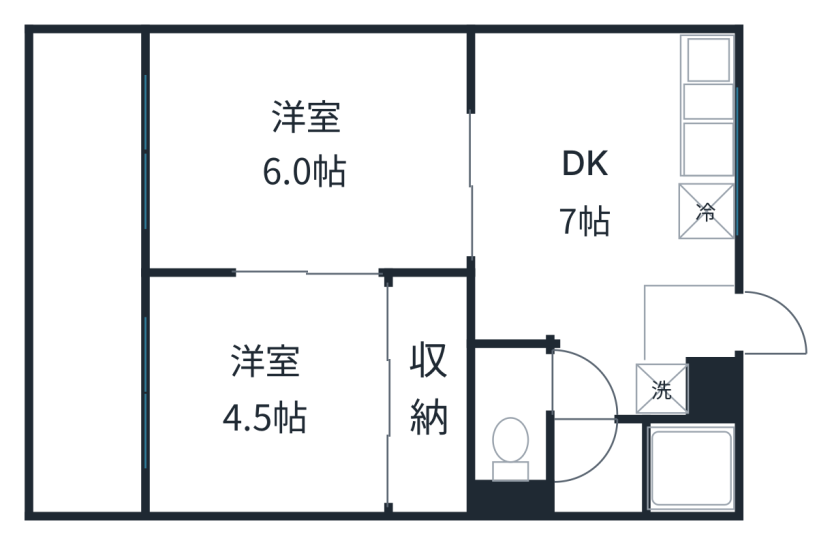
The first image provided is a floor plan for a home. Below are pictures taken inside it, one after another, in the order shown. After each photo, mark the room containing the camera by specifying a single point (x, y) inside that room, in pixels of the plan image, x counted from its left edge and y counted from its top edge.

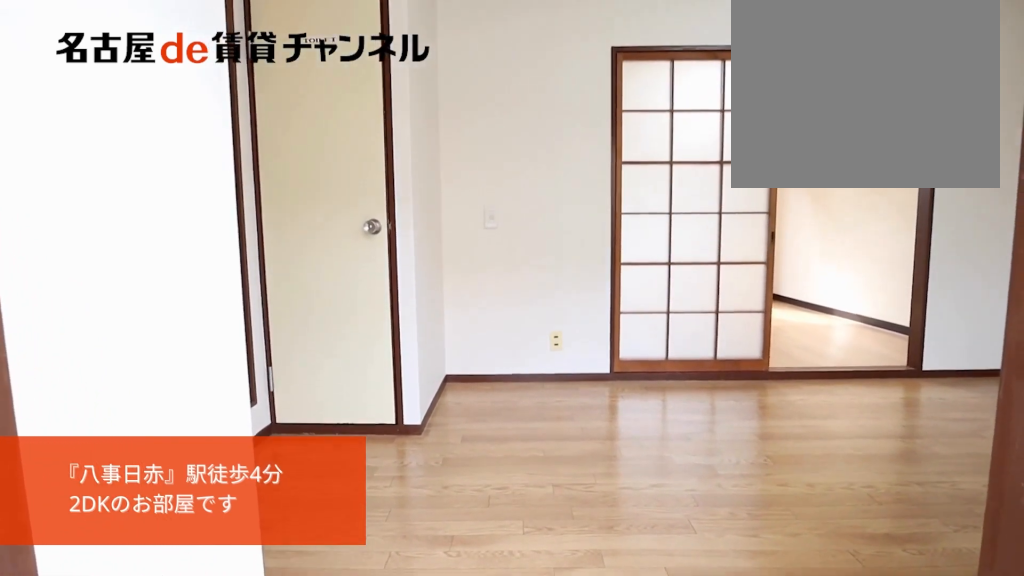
(692, 328)
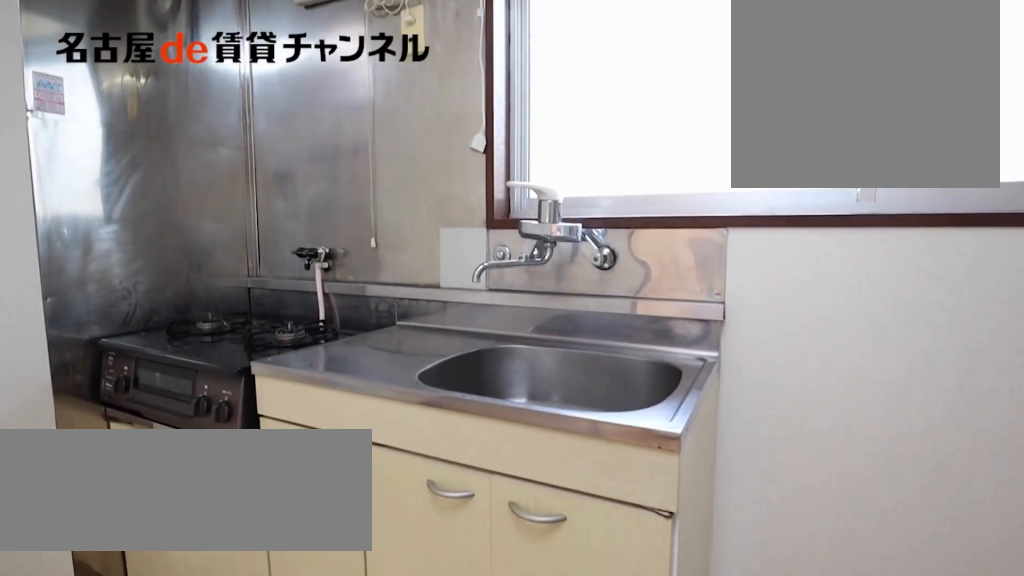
(704, 140)
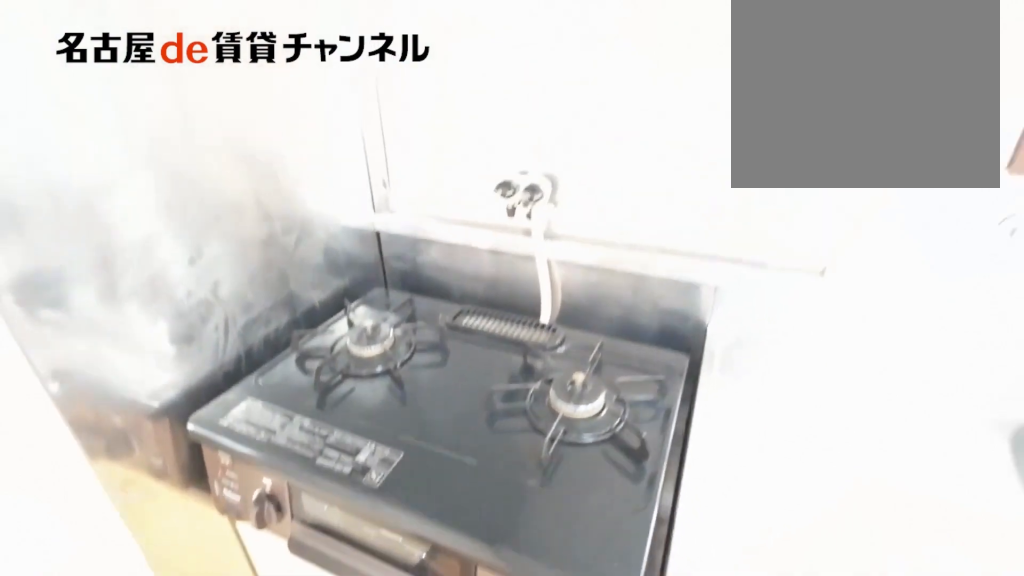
(704, 140)
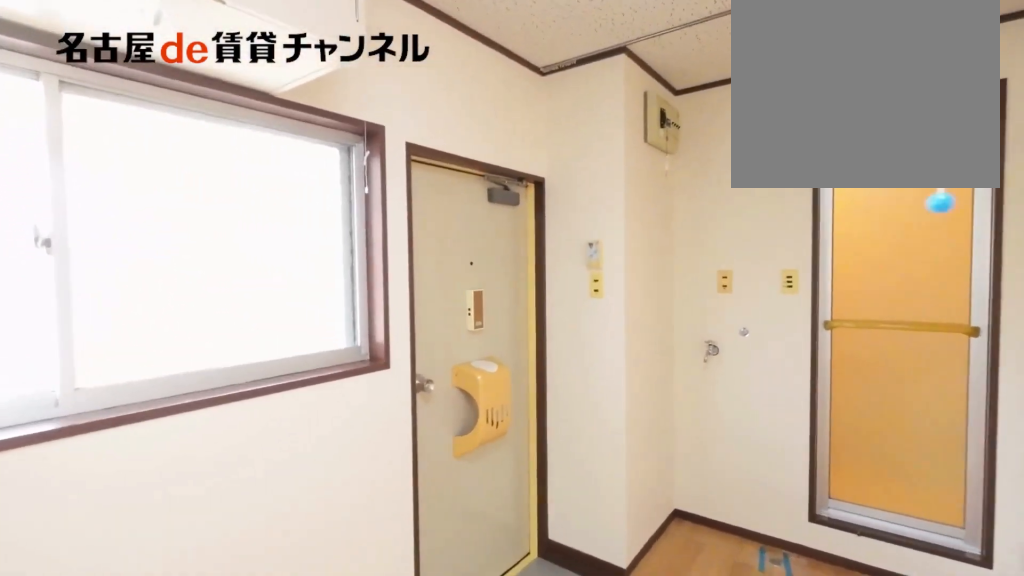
(616, 218)
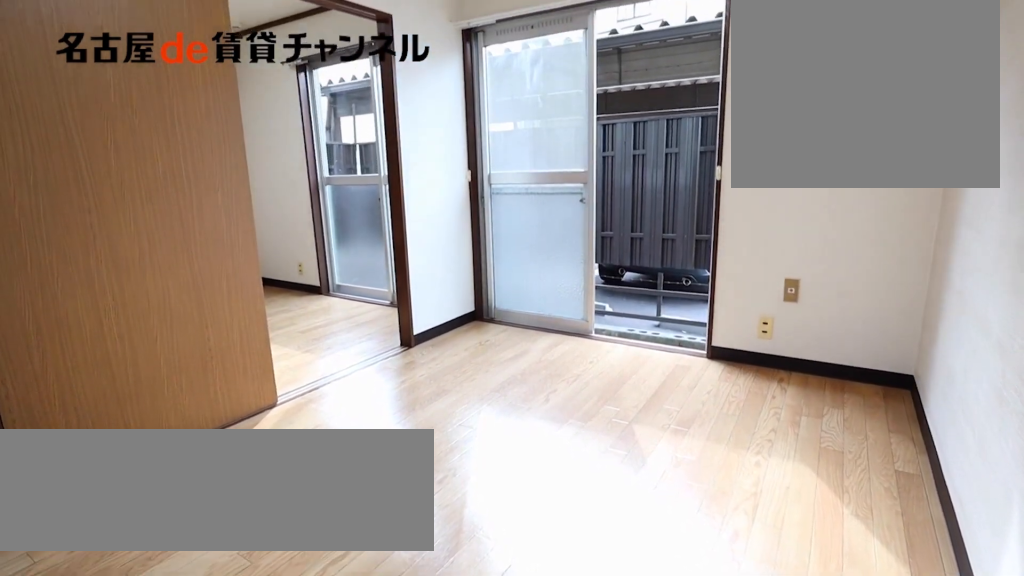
(307, 152)
